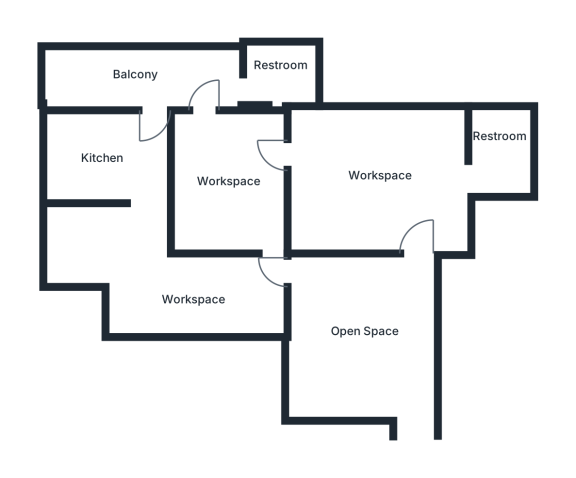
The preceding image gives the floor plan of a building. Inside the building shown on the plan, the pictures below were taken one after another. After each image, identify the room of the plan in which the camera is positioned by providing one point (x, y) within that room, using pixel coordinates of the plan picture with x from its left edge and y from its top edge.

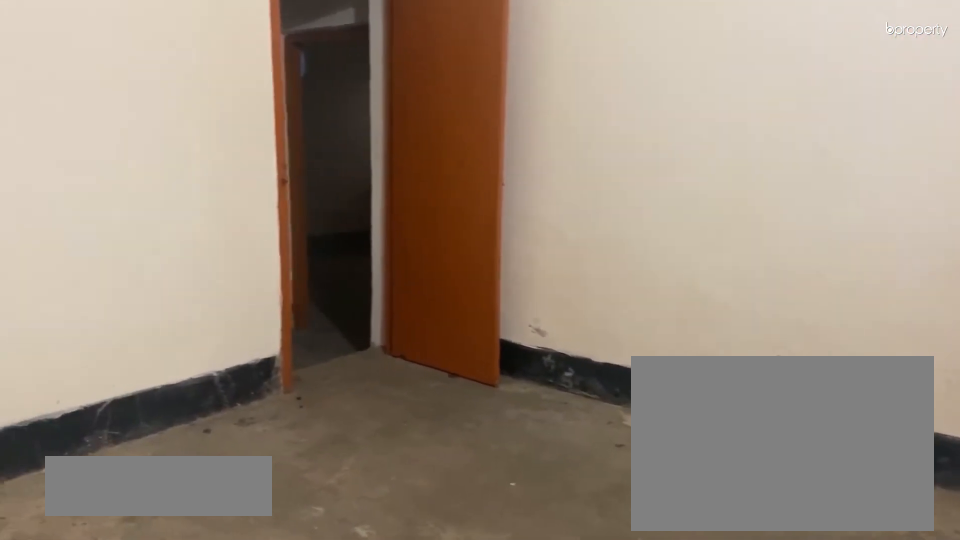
(360, 327)
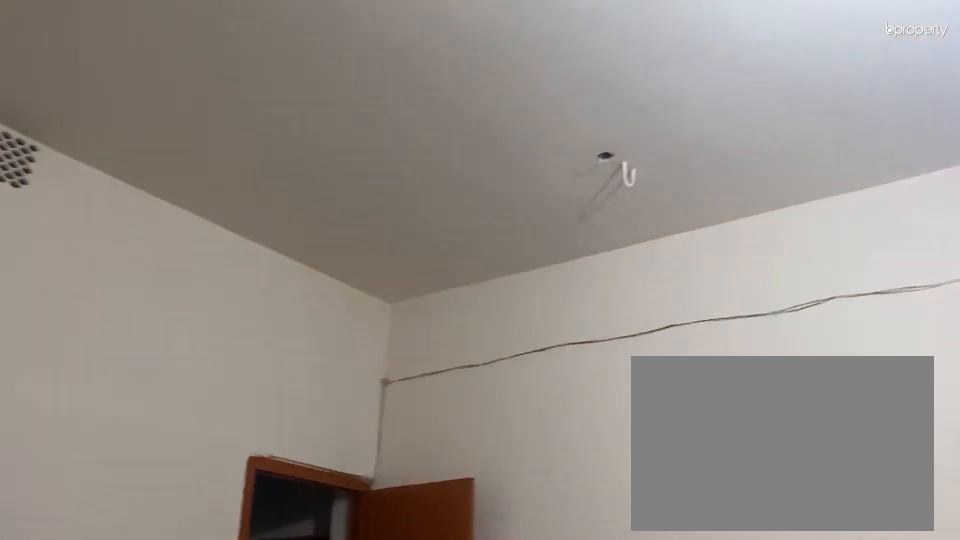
(360, 327)
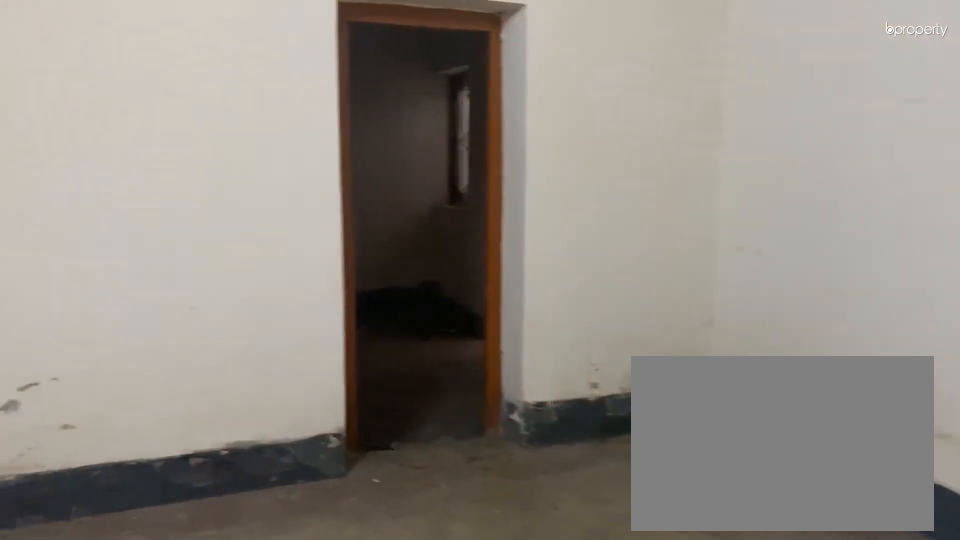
(374, 172)
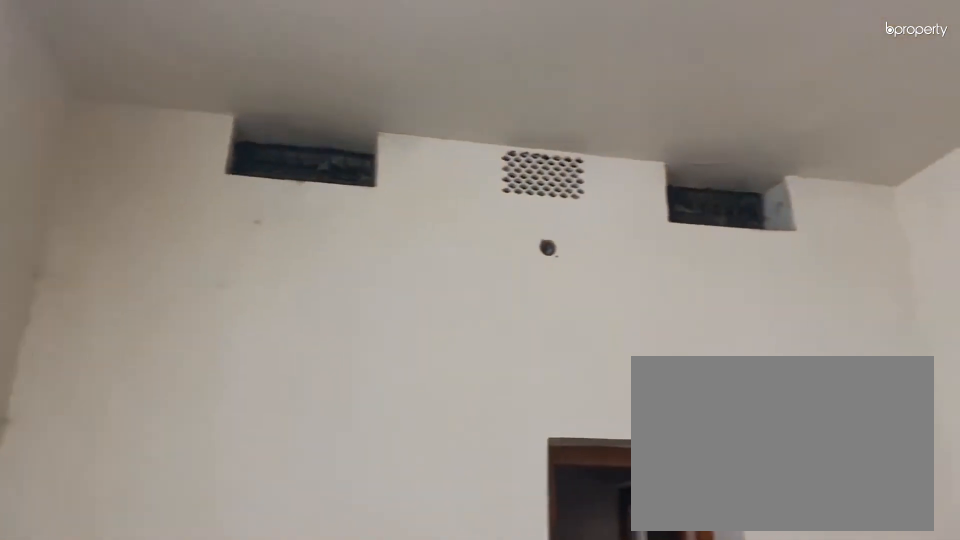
(374, 172)
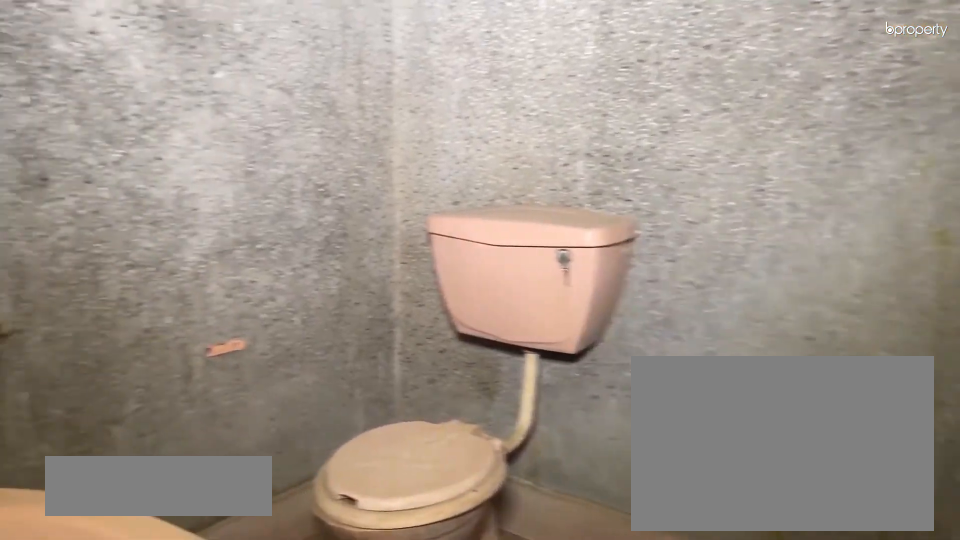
(498, 148)
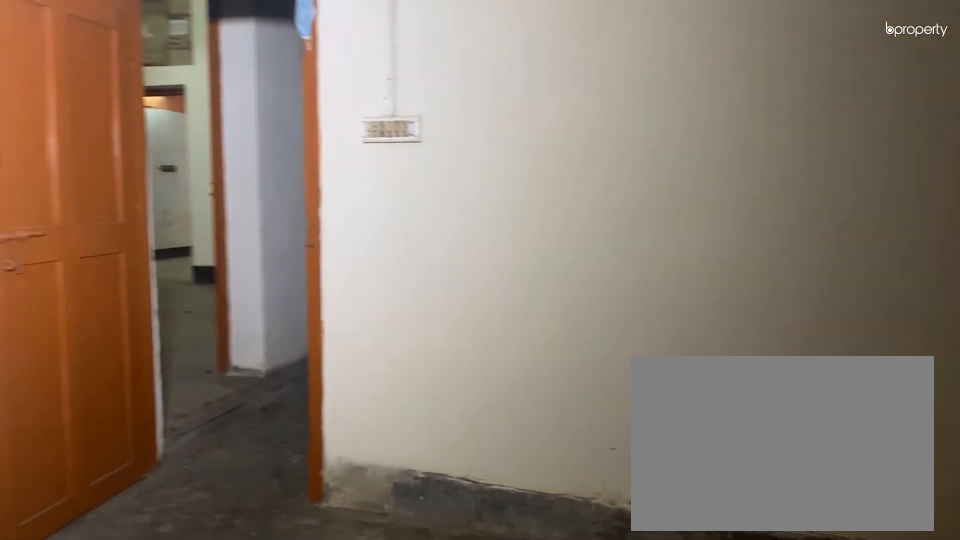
(223, 178)
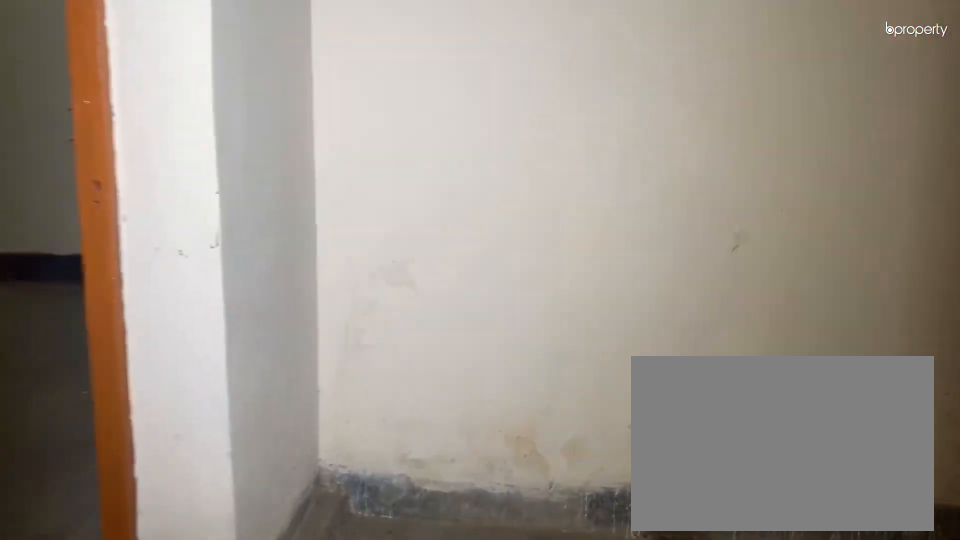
(229, 301)
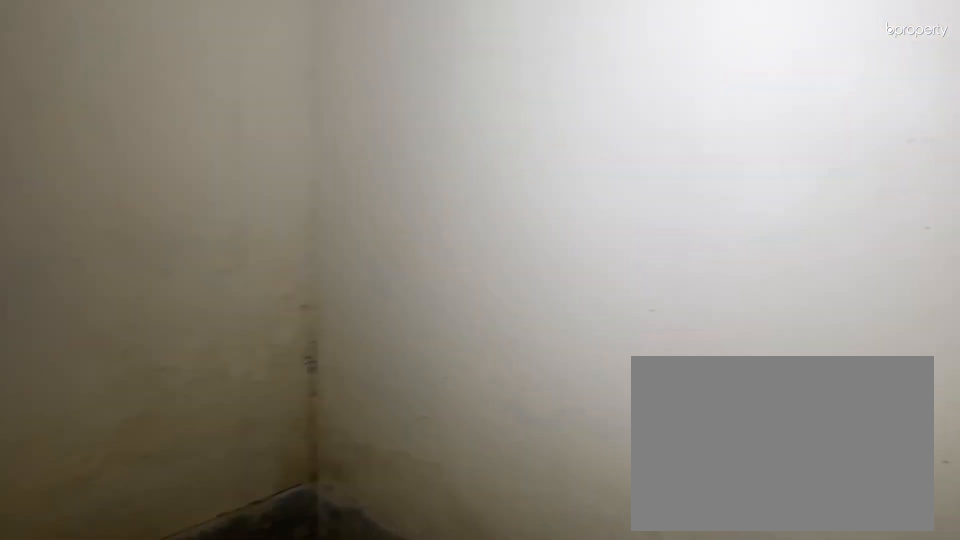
(90, 243)
